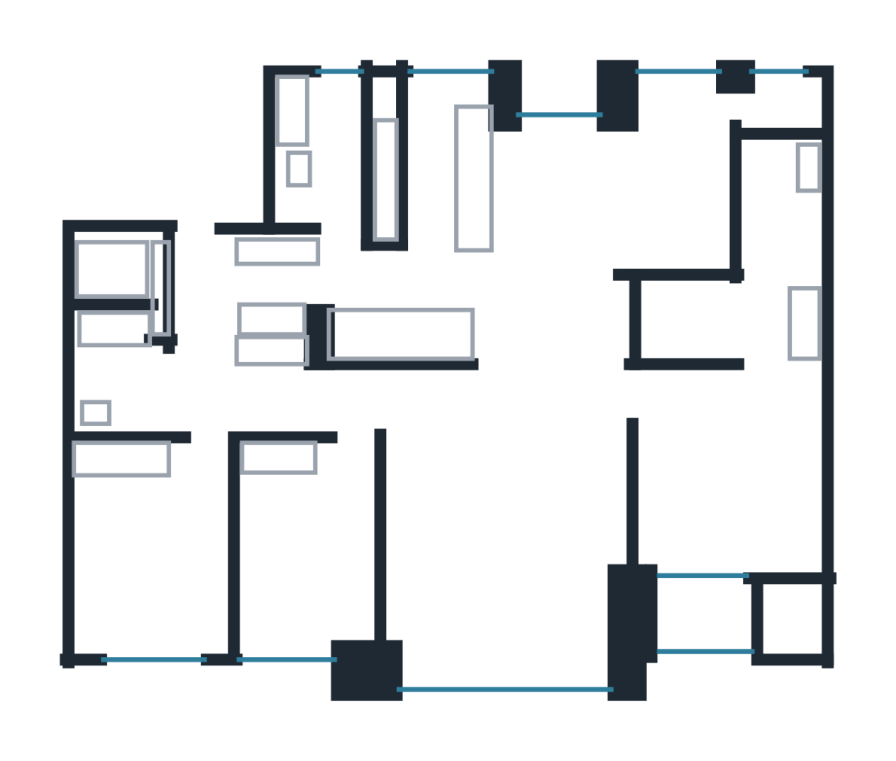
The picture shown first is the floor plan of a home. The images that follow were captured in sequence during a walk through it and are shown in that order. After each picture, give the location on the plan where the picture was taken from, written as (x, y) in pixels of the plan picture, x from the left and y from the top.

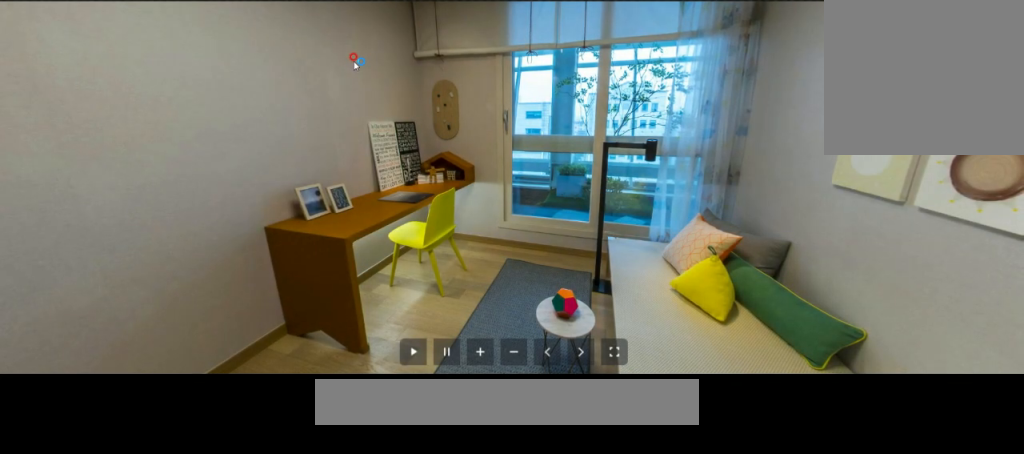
(290, 546)
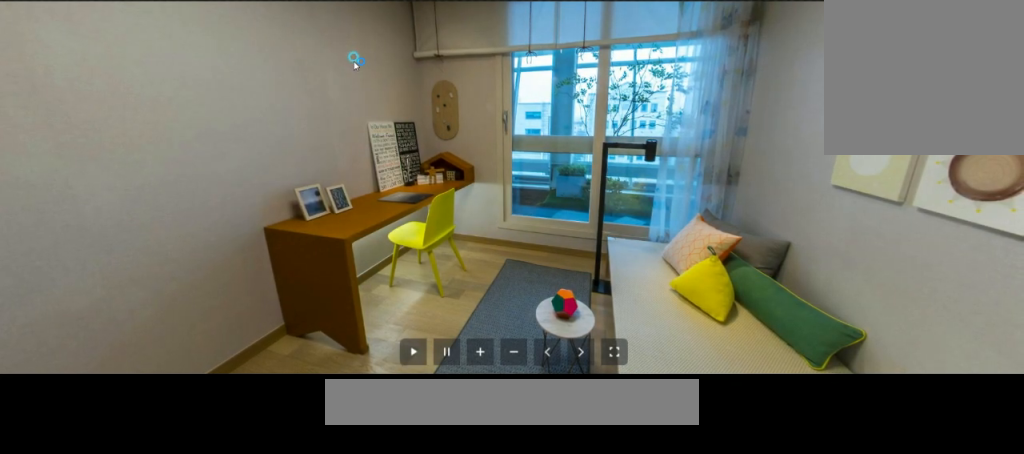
(290, 546)
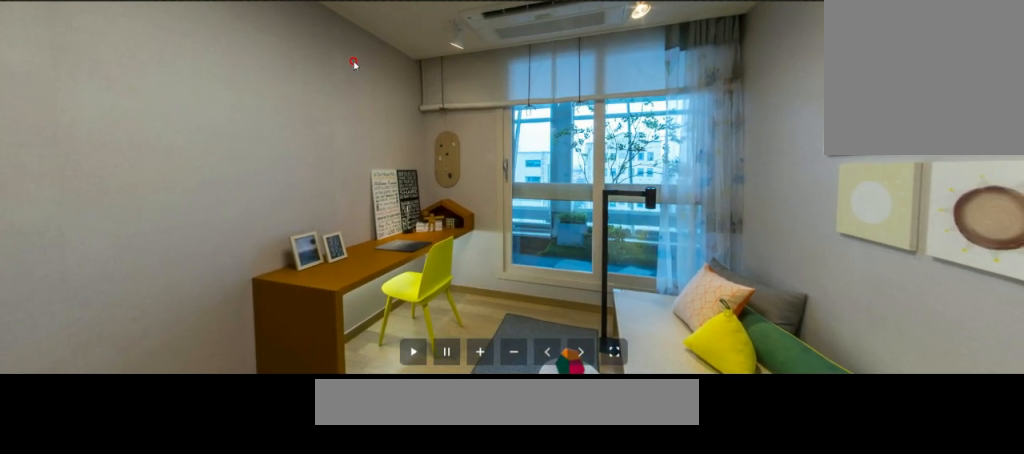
(290, 545)
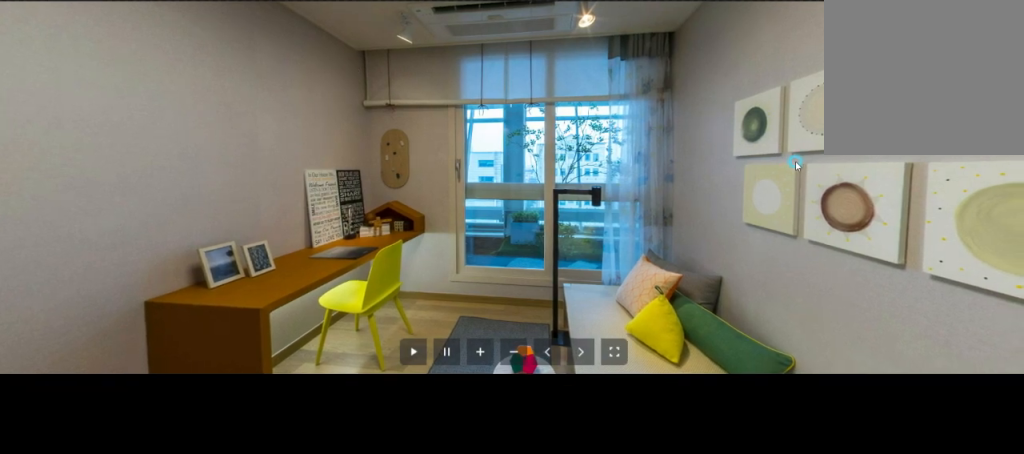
(290, 545)
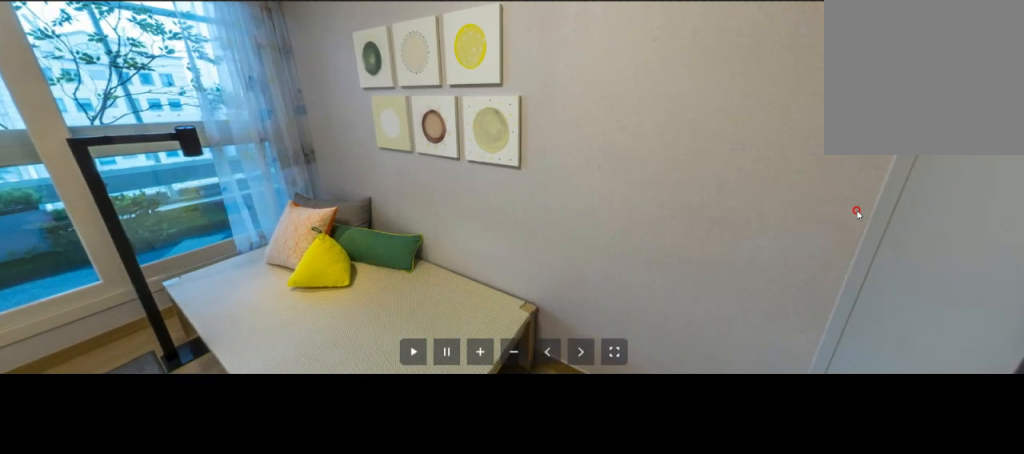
(262, 580)
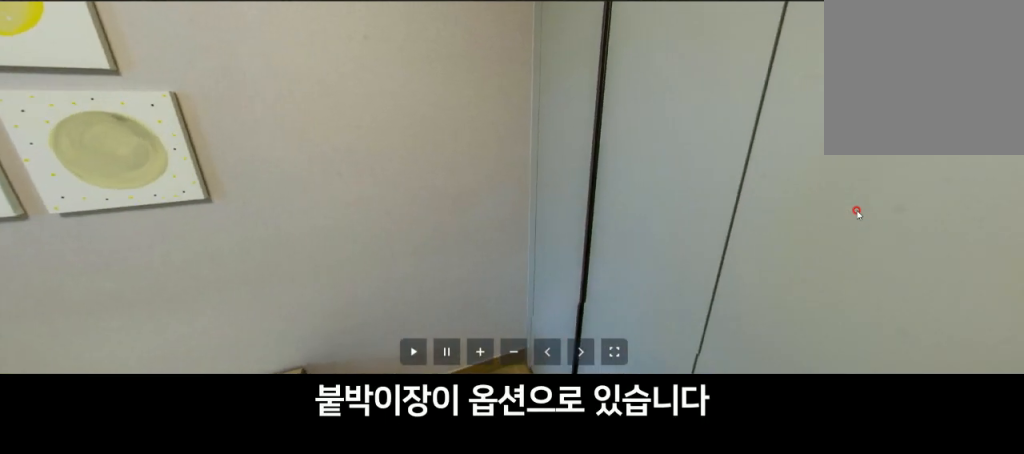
(290, 544)
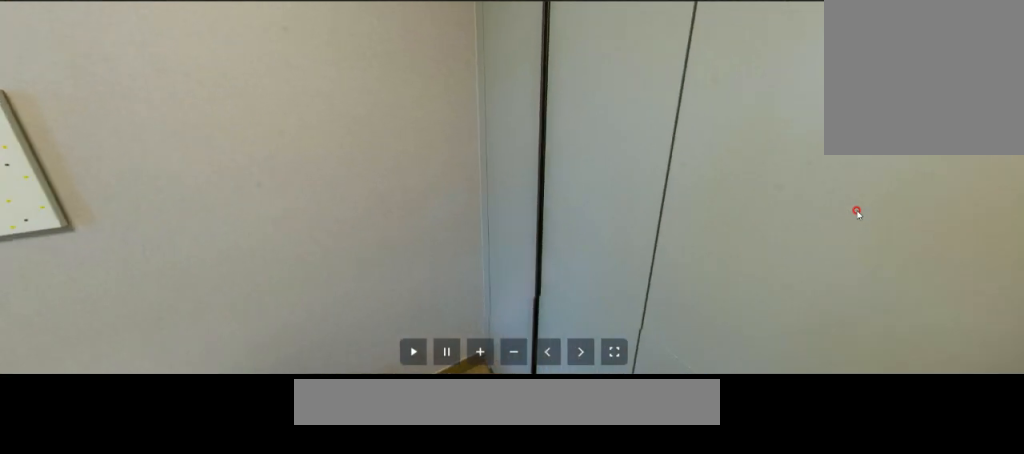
(291, 545)
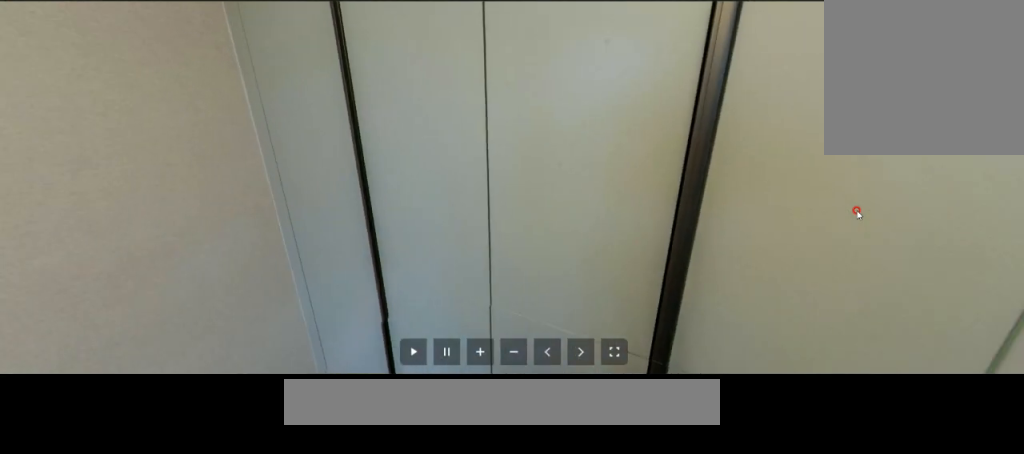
(291, 543)
